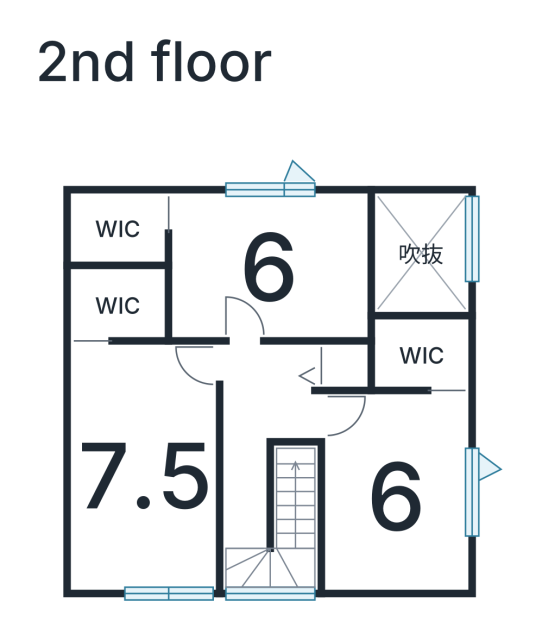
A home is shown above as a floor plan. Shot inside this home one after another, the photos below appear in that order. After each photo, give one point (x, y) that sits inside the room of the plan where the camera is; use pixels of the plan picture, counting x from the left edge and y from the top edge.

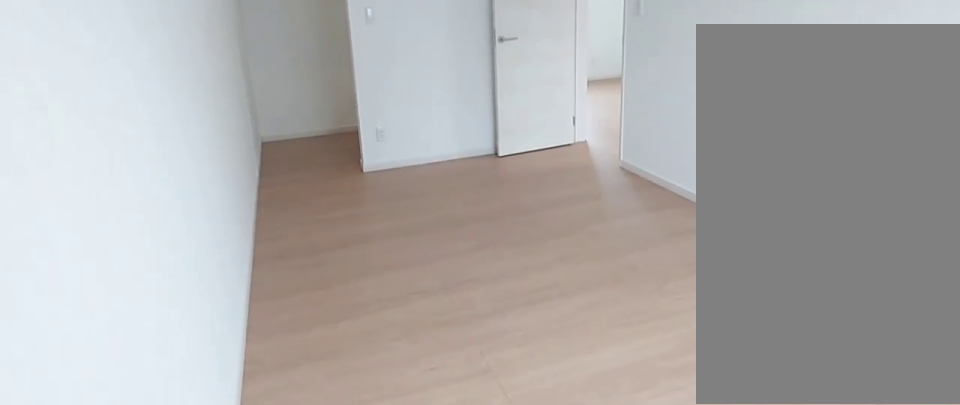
(140, 481)
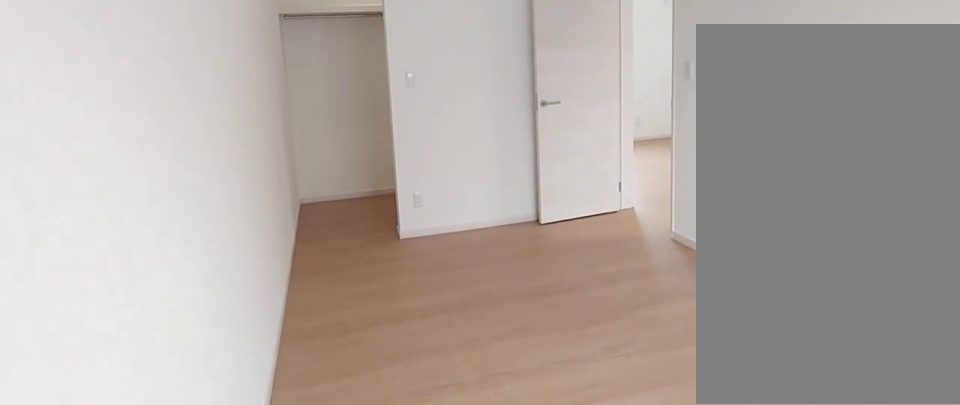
(140, 481)
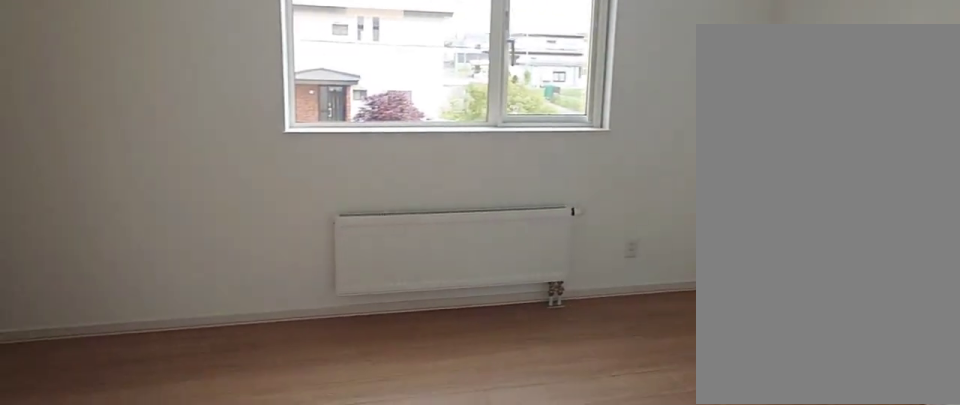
(271, 272)
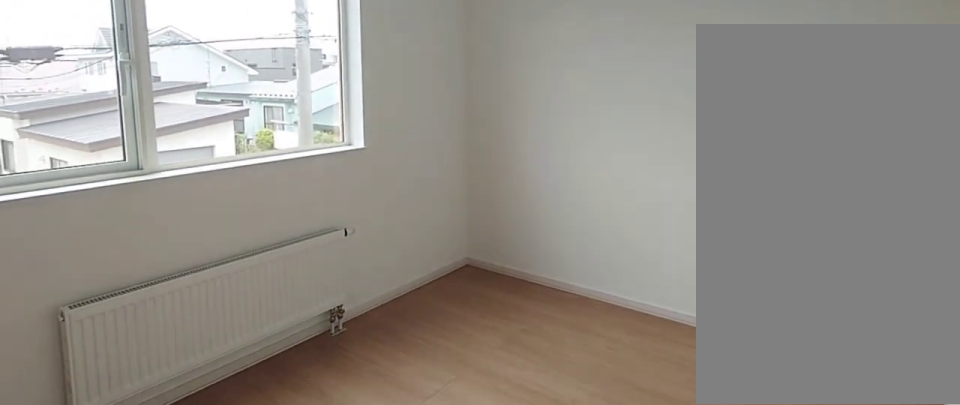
(394, 505)
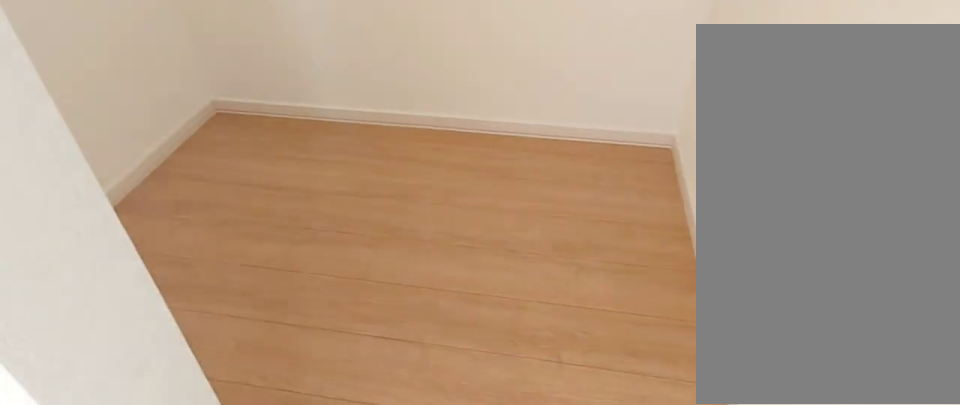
(426, 356)
